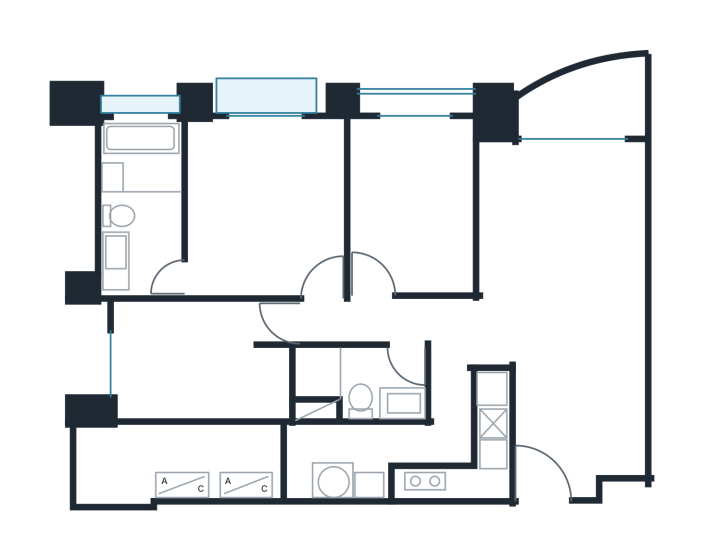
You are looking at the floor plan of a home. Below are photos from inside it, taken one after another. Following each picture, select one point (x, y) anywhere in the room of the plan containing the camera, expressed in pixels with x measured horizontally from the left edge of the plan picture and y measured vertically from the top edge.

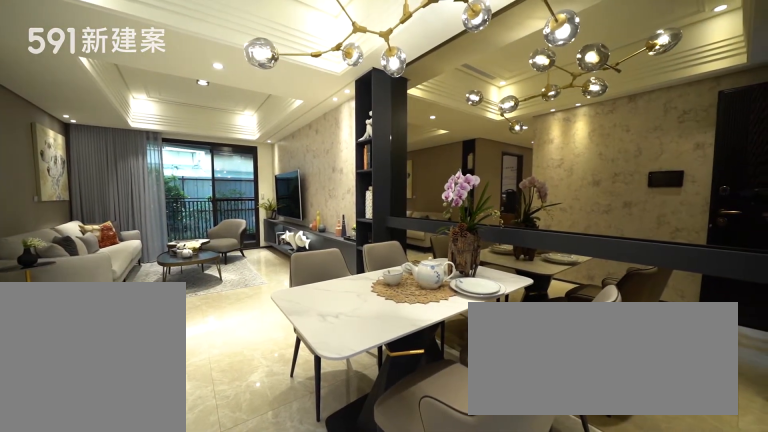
(583, 376)
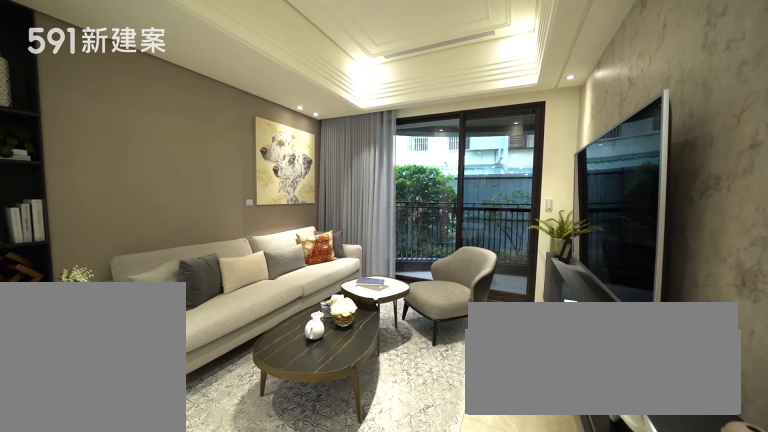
(564, 214)
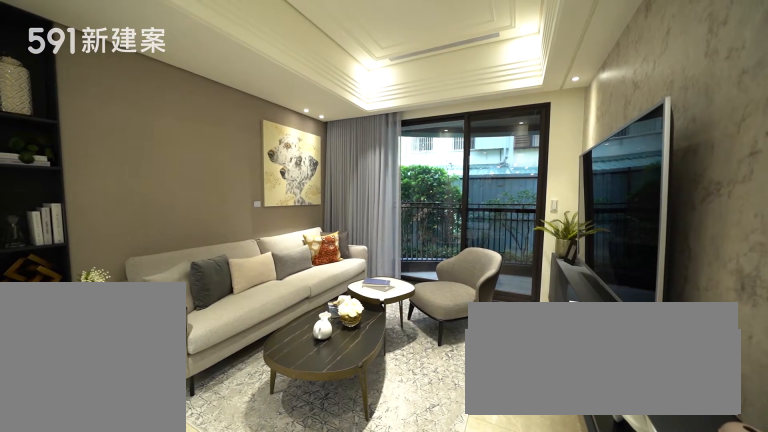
(564, 214)
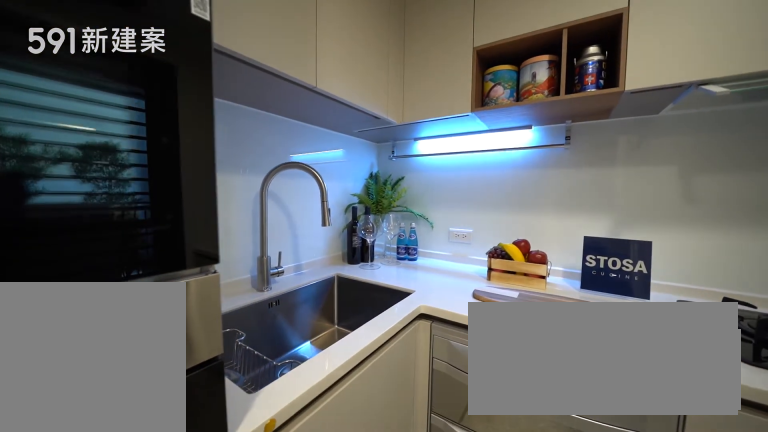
(446, 462)
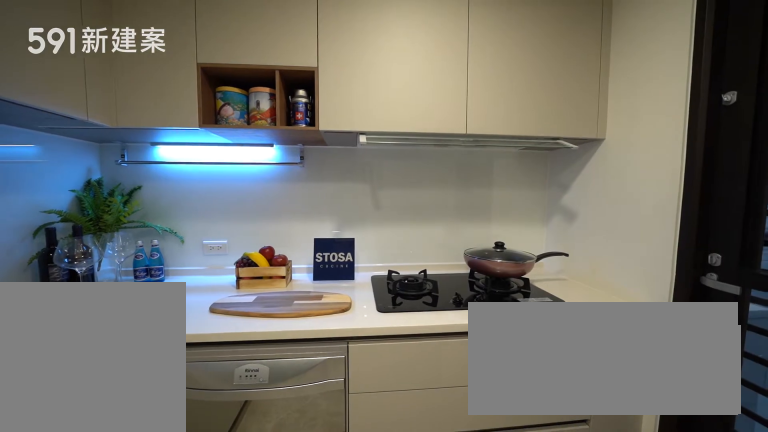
(446, 462)
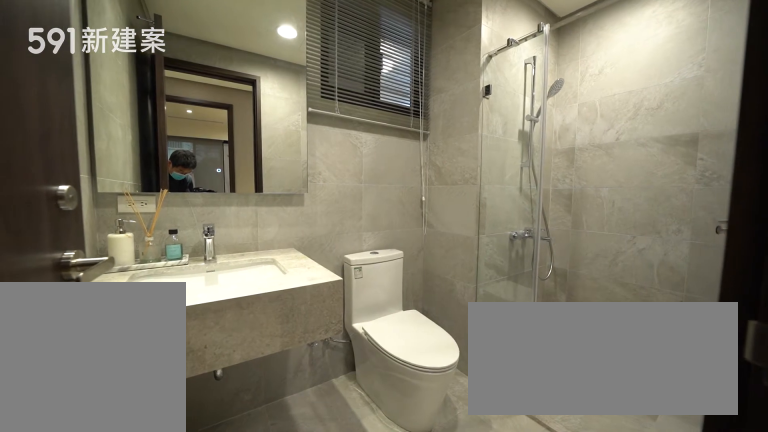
(360, 382)
